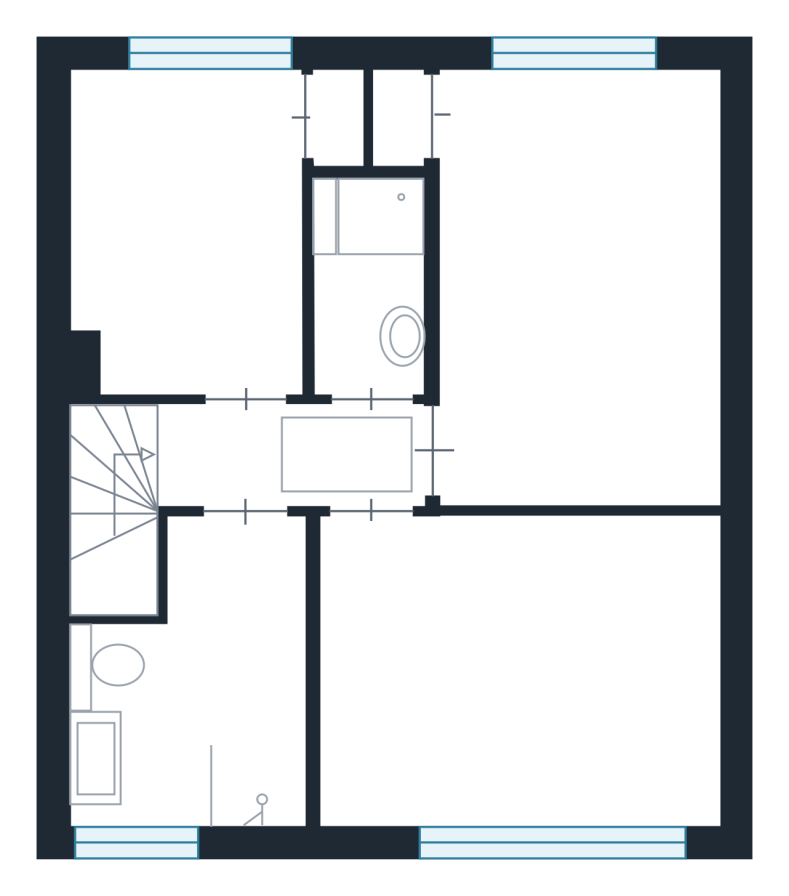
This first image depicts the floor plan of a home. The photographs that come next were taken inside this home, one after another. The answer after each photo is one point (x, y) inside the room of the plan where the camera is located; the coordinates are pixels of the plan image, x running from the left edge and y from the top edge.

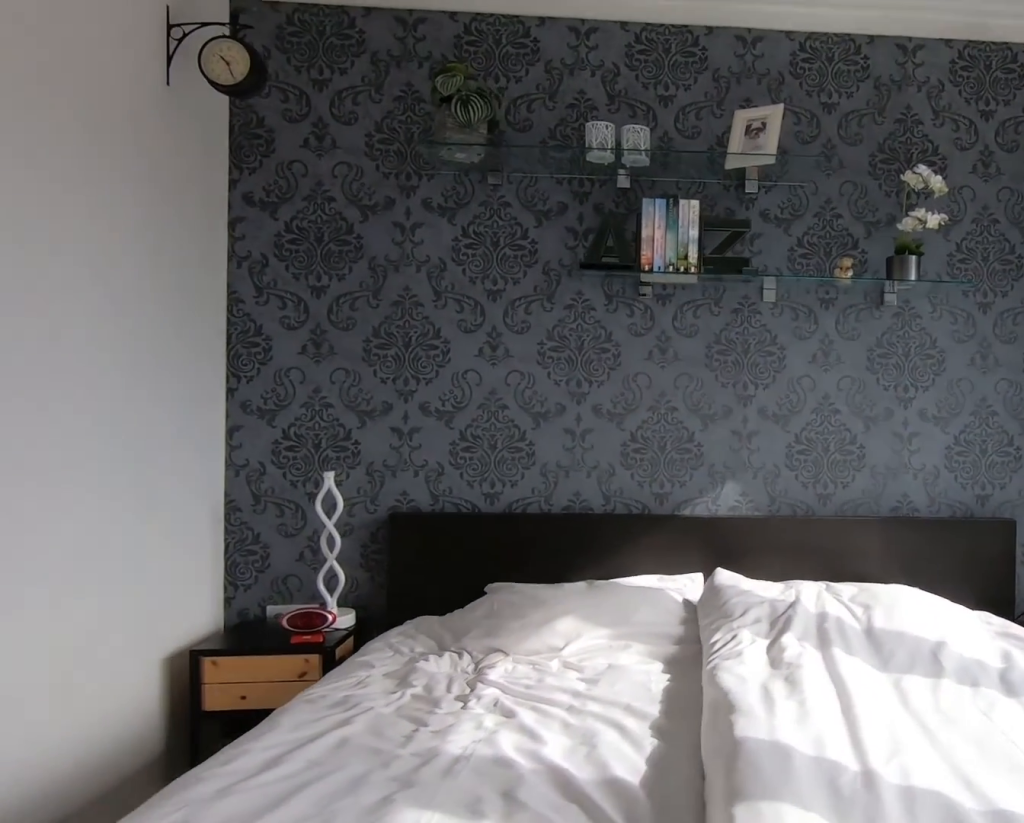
(520, 671)
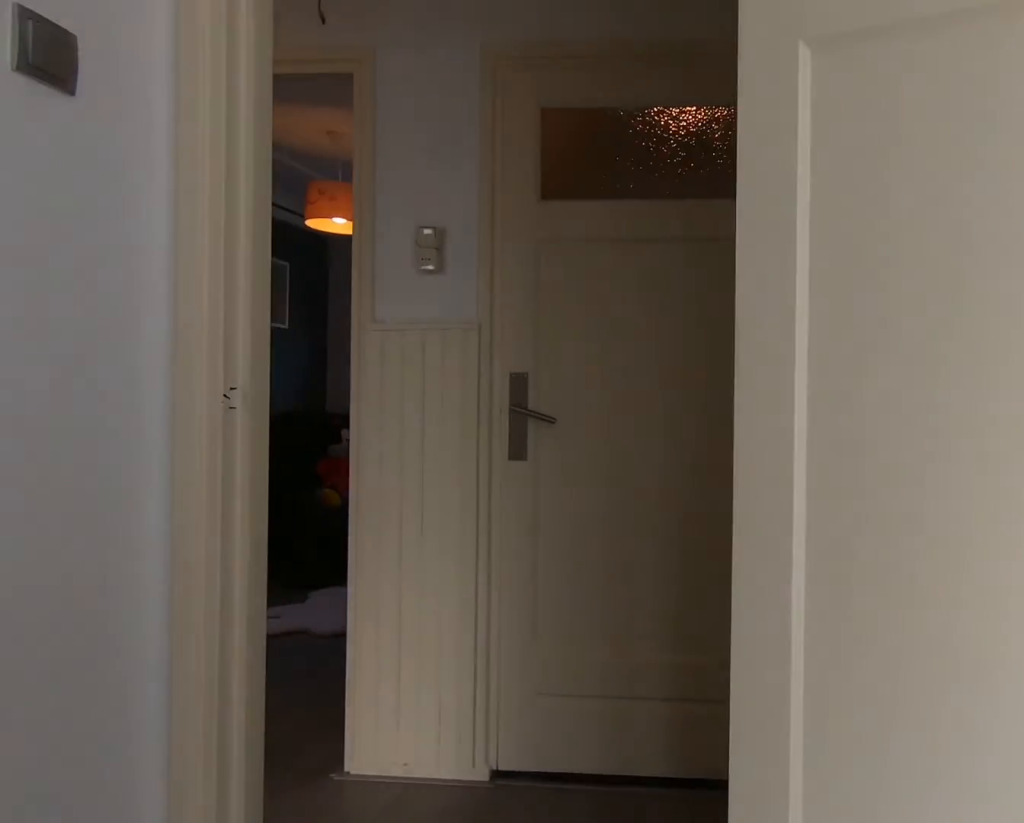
(520, 671)
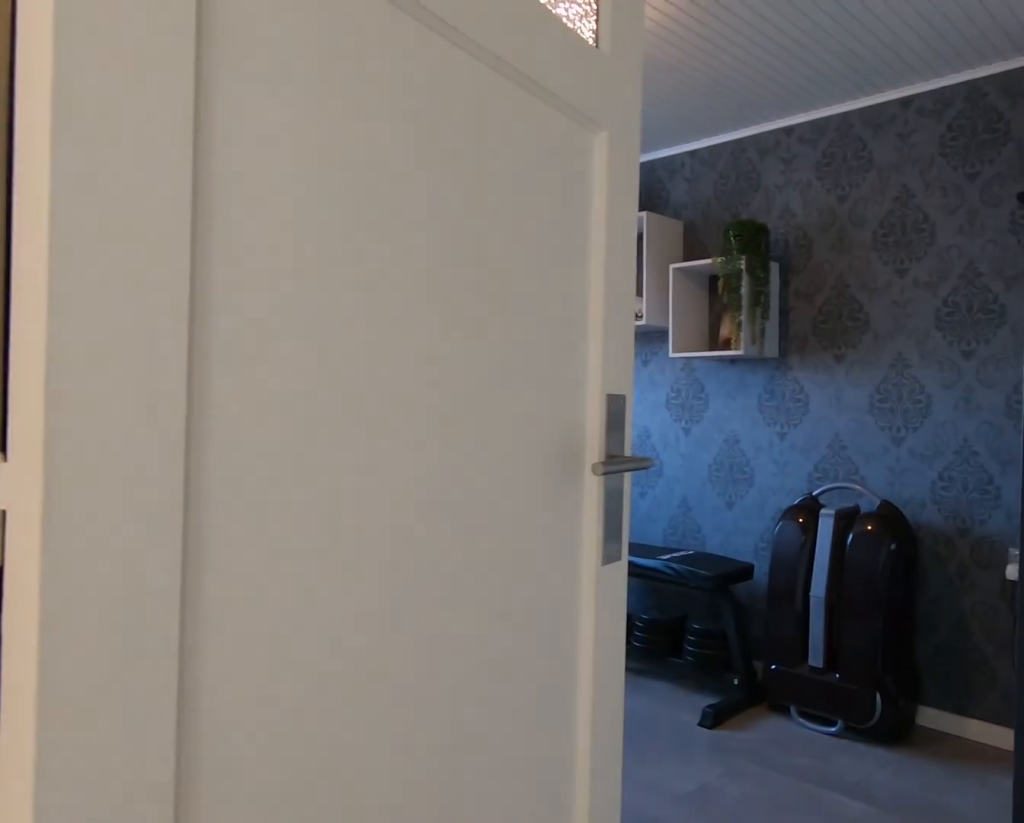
(292, 454)
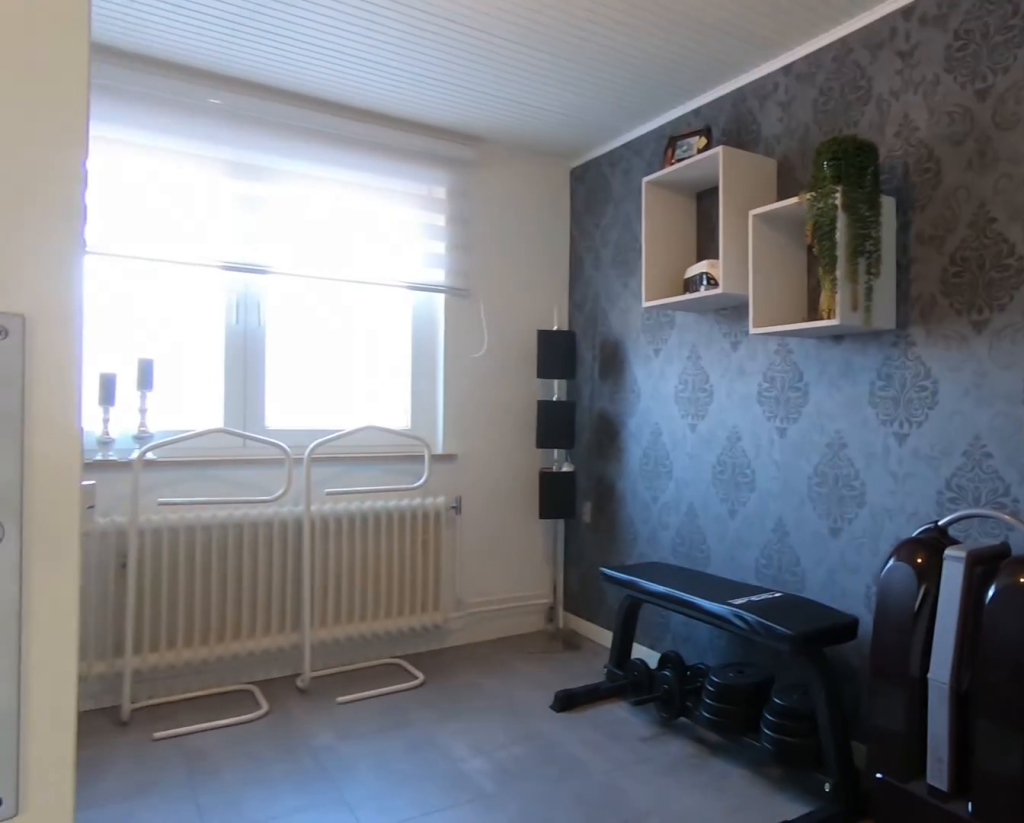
(577, 287)
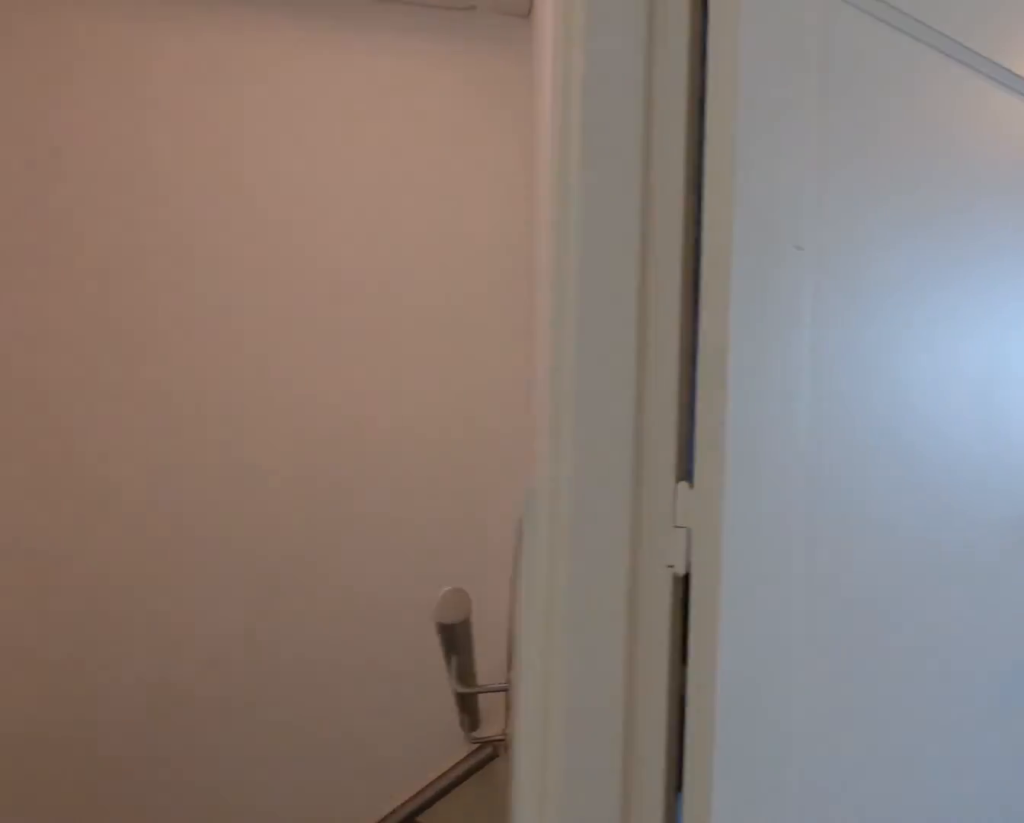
(291, 454)
